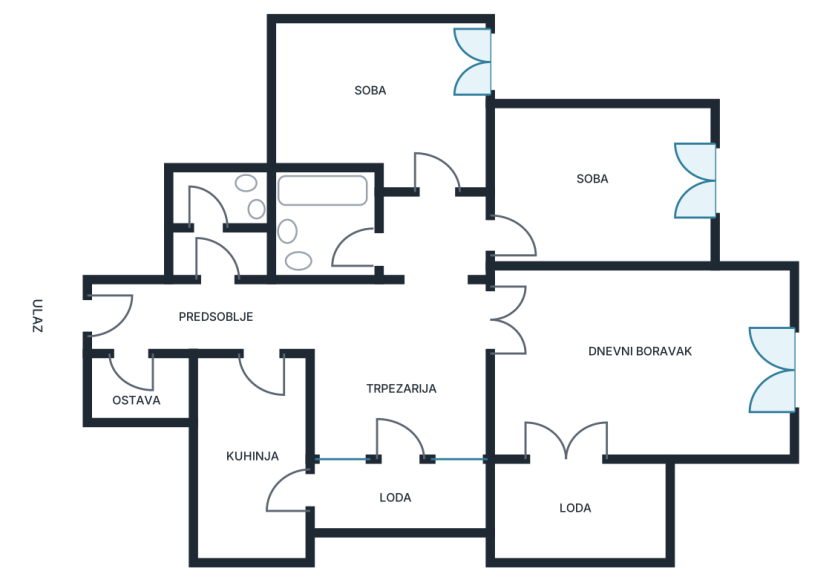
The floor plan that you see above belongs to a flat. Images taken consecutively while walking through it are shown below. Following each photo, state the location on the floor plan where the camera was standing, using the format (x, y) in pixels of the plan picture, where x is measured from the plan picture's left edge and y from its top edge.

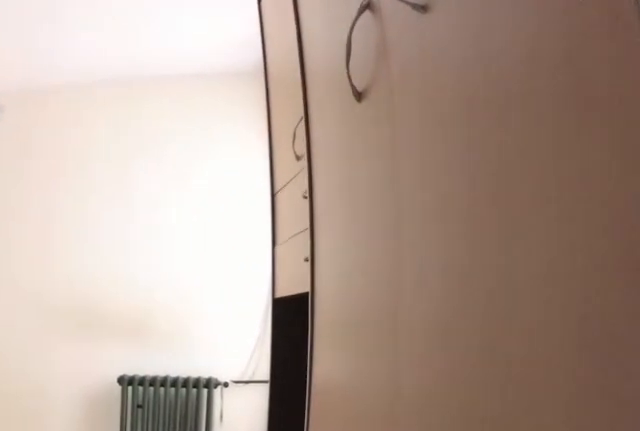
(437, 247)
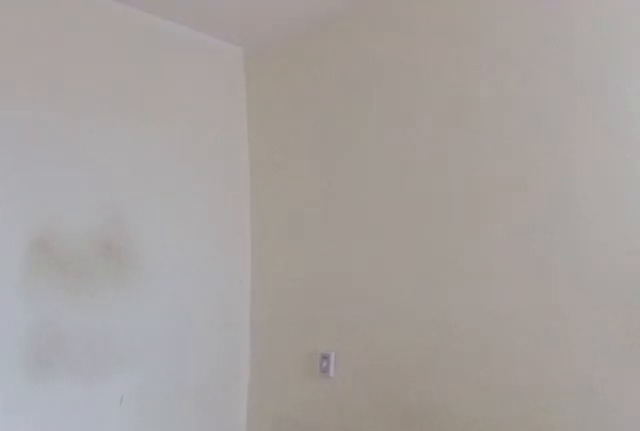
(453, 171)
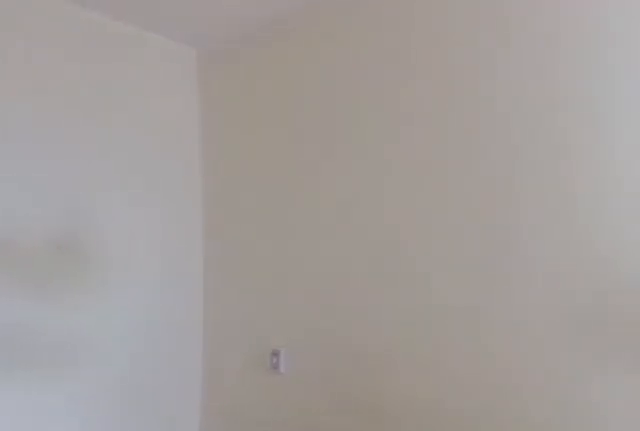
(450, 174)
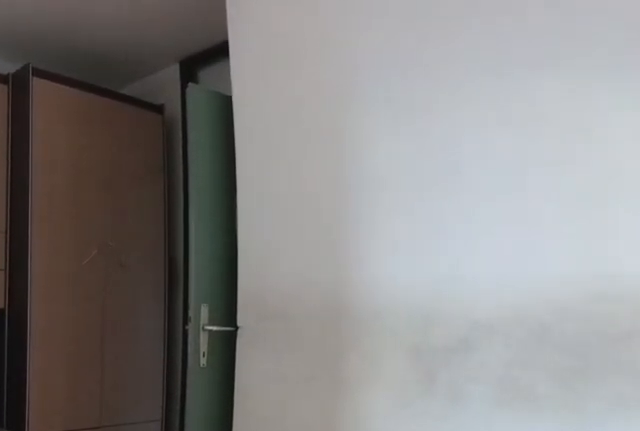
(294, 52)
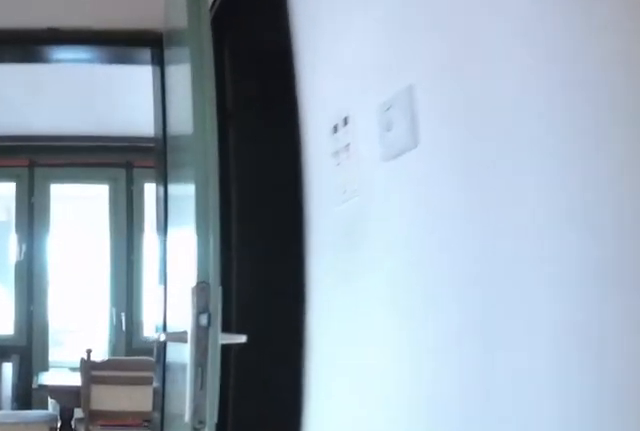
(447, 183)
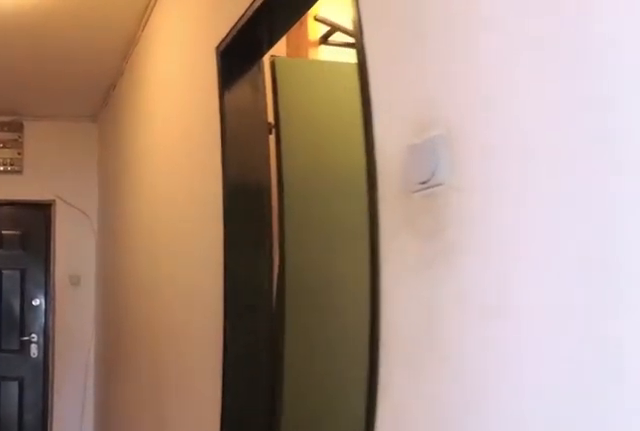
(332, 325)
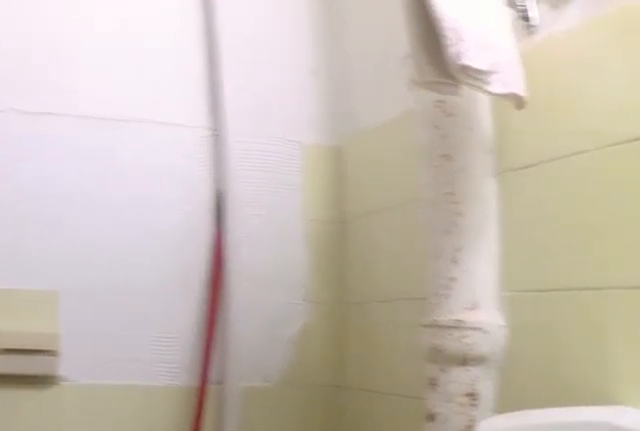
(228, 239)
